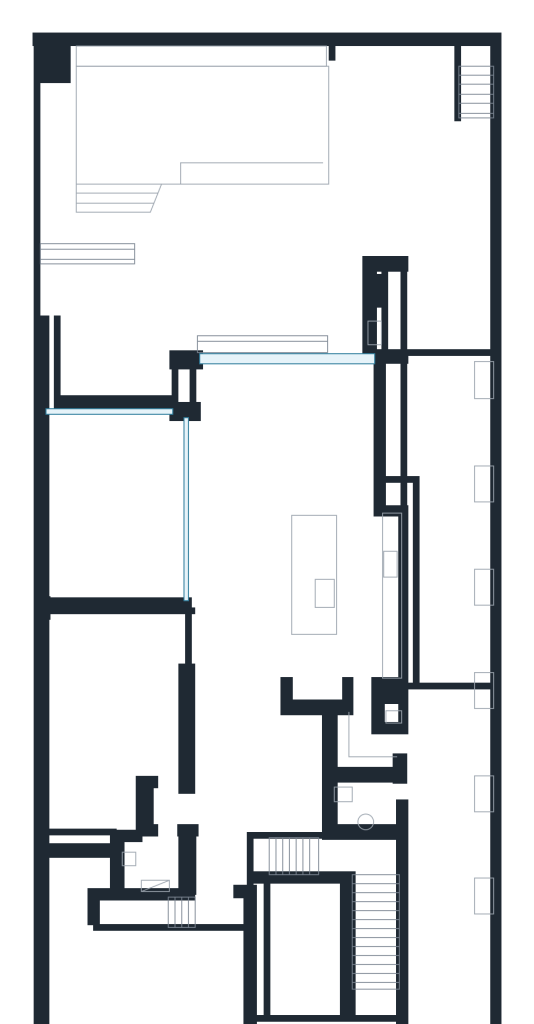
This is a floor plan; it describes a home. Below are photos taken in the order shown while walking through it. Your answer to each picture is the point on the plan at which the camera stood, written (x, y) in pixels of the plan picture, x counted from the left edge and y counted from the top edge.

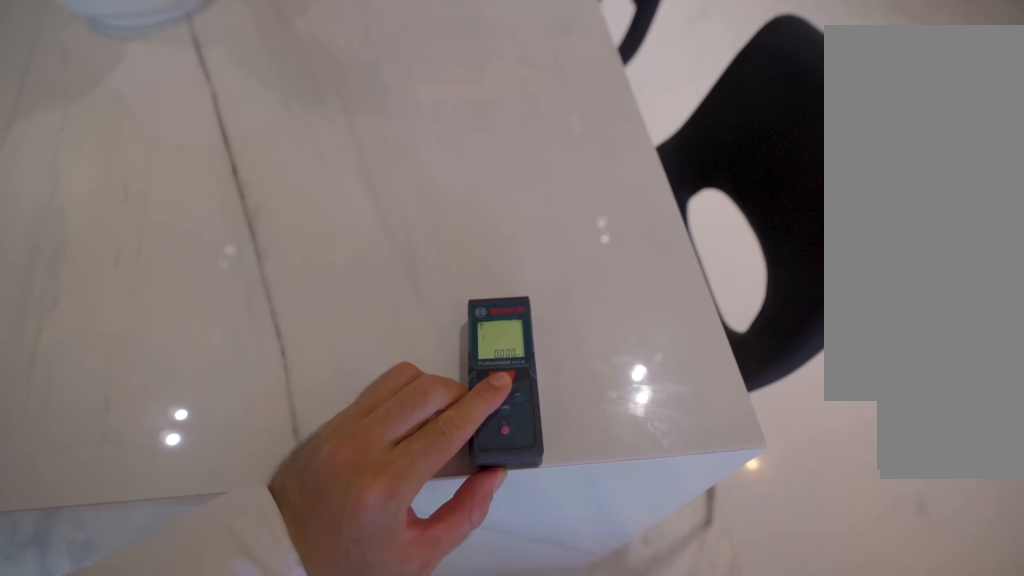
(308, 491)
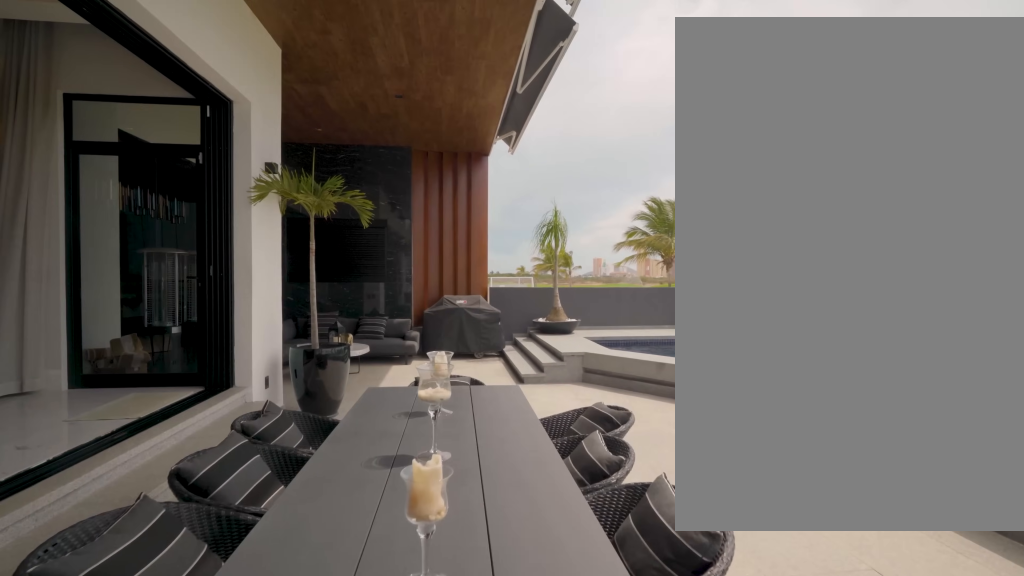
(346, 241)
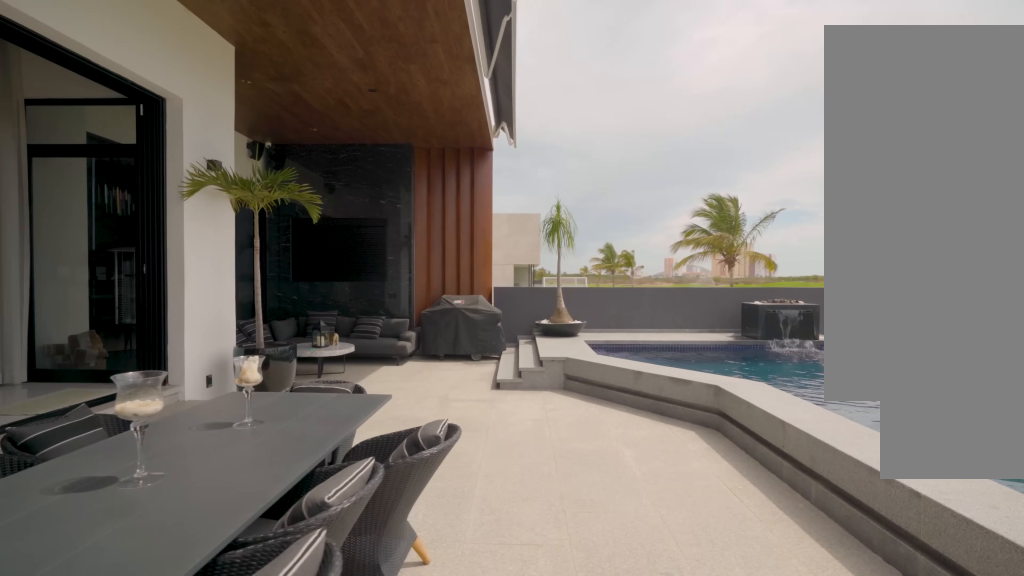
(348, 224)
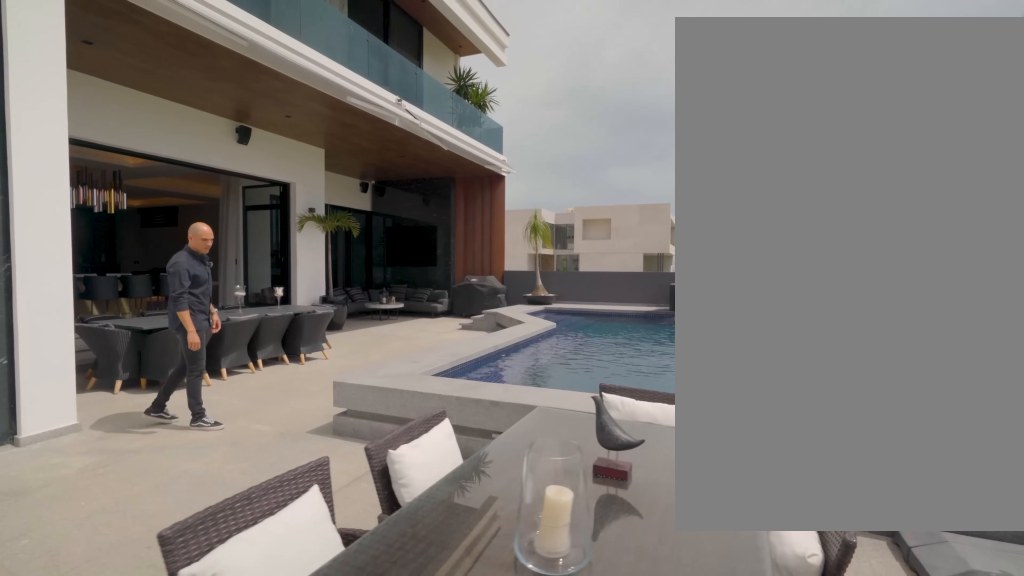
(417, 211)
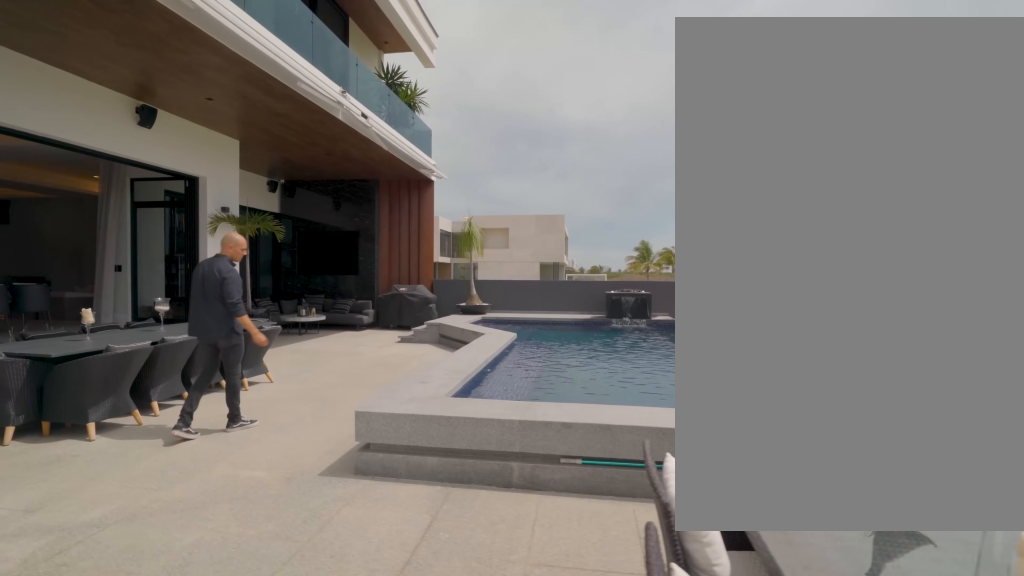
(369, 225)
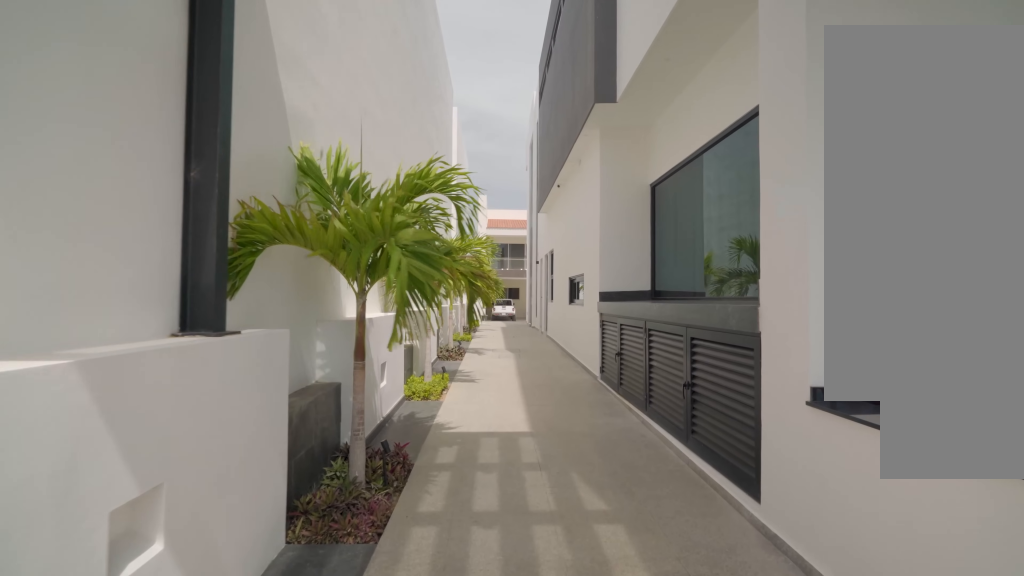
(445, 350)
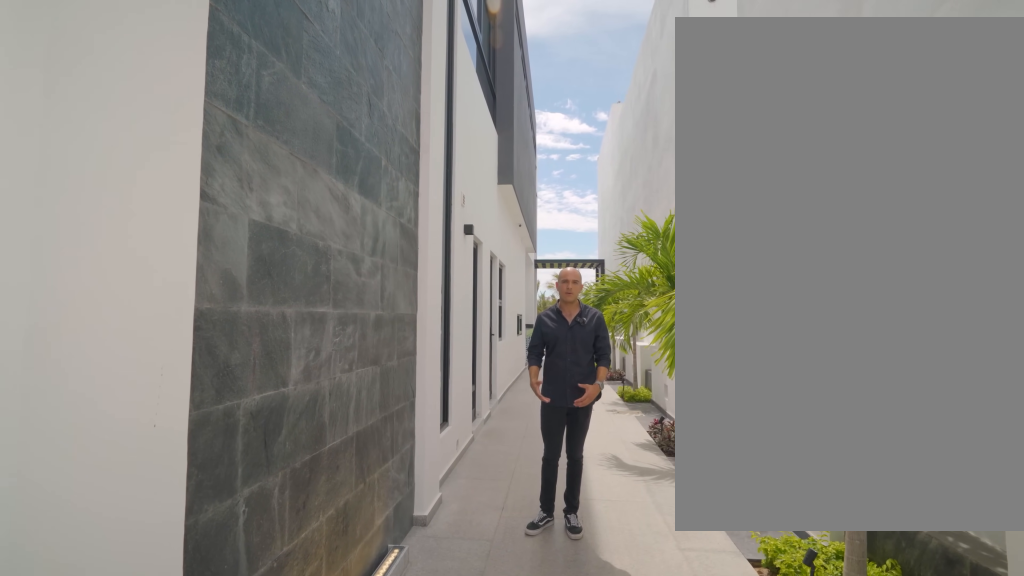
(455, 996)
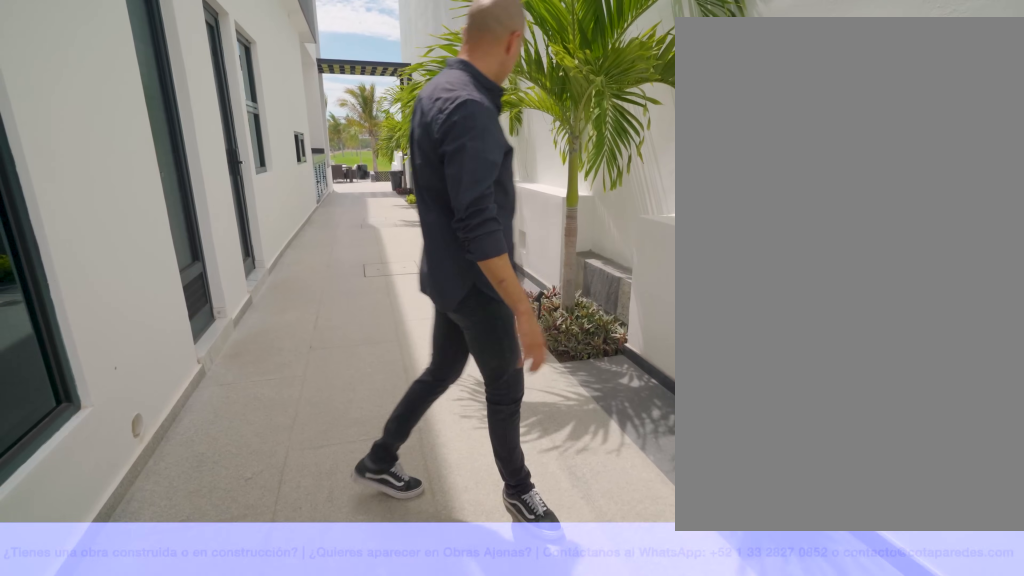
(442, 938)
